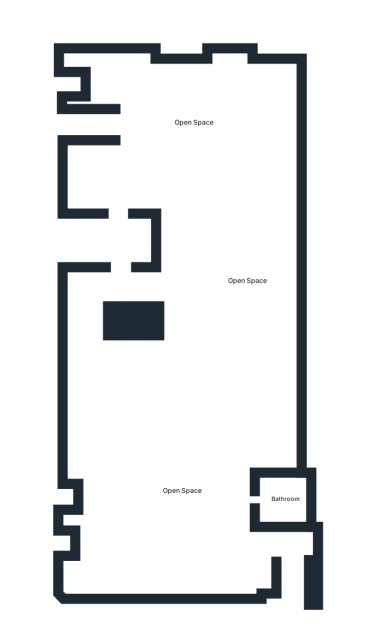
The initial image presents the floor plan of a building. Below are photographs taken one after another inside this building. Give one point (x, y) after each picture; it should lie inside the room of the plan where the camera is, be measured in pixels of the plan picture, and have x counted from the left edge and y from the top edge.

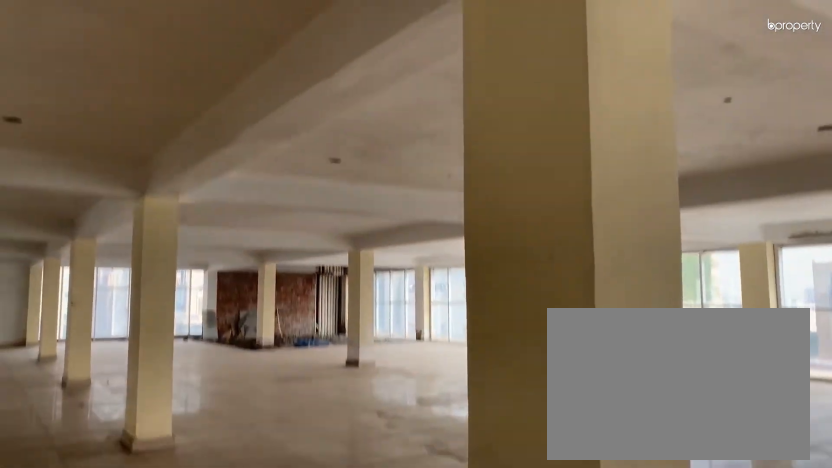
(245, 282)
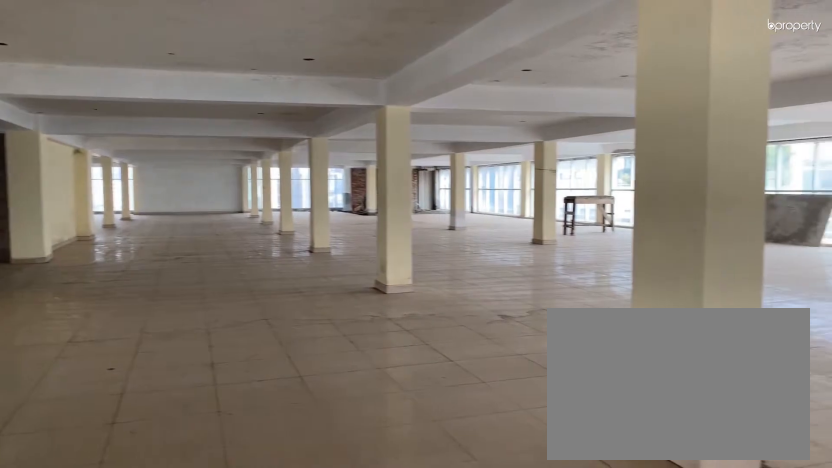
(246, 281)
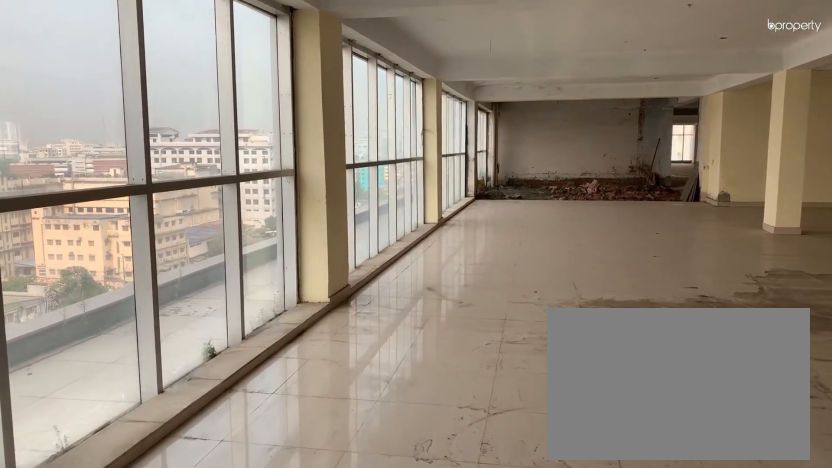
(181, 491)
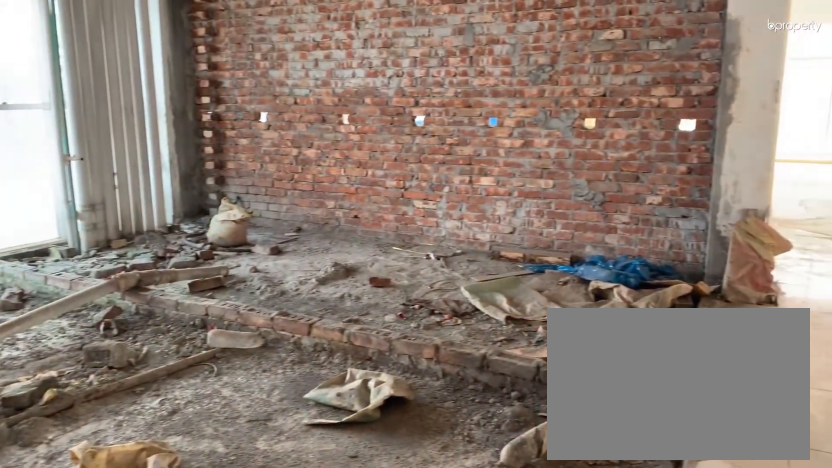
(285, 498)
